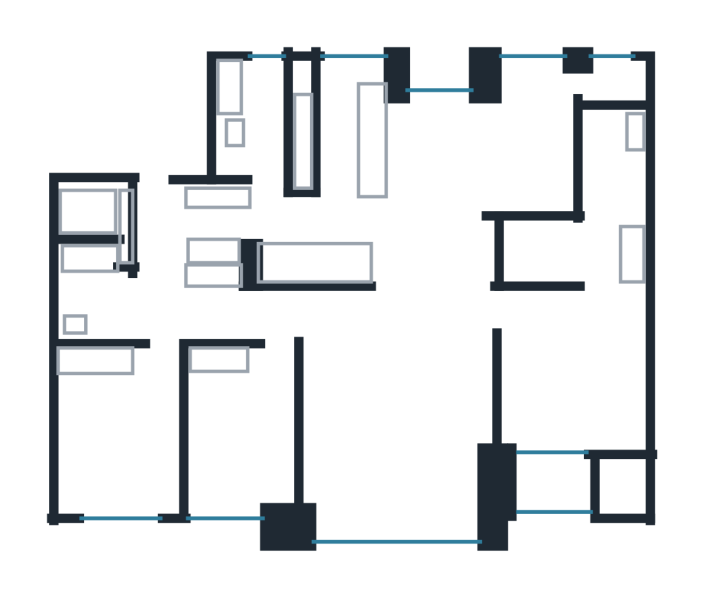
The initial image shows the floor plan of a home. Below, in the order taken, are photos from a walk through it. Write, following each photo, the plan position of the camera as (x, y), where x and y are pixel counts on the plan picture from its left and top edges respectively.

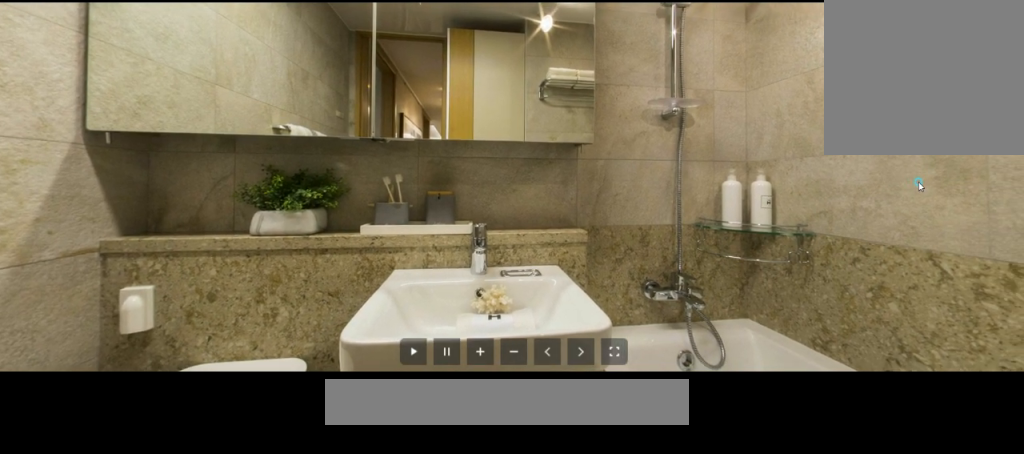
(68, 284)
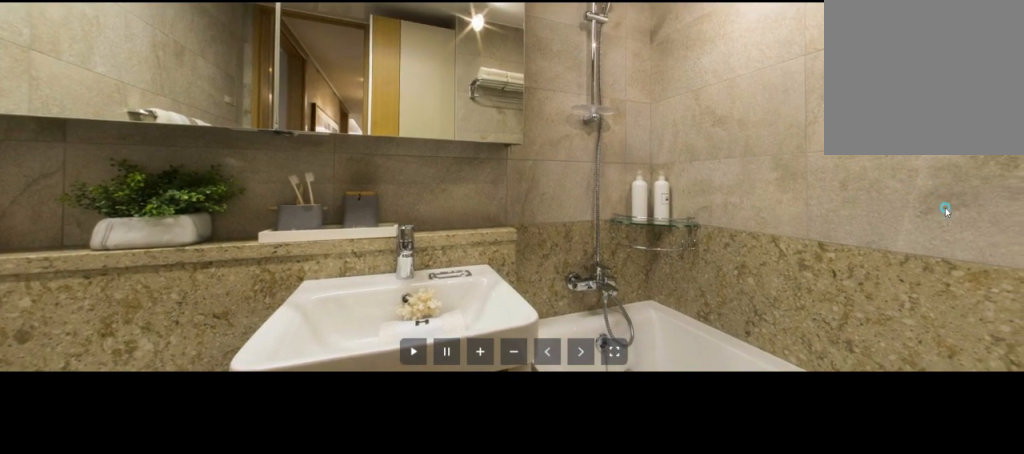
(69, 251)
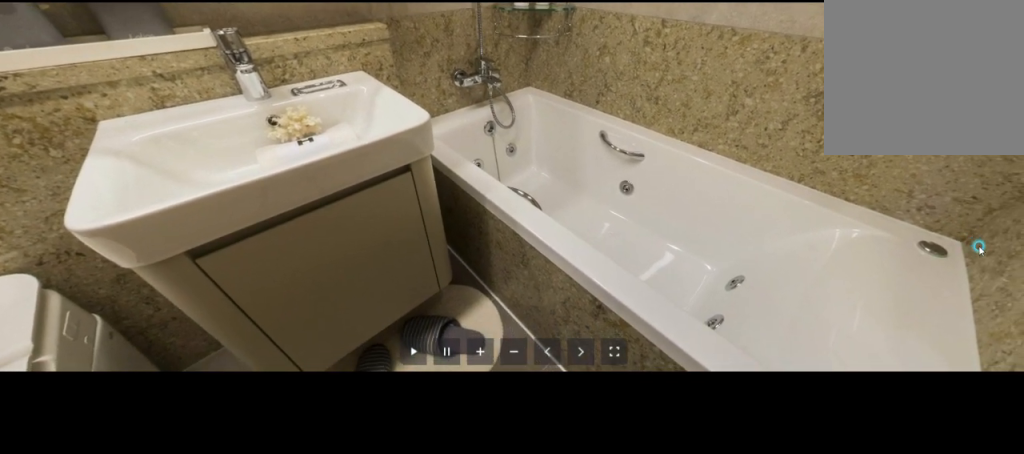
(73, 234)
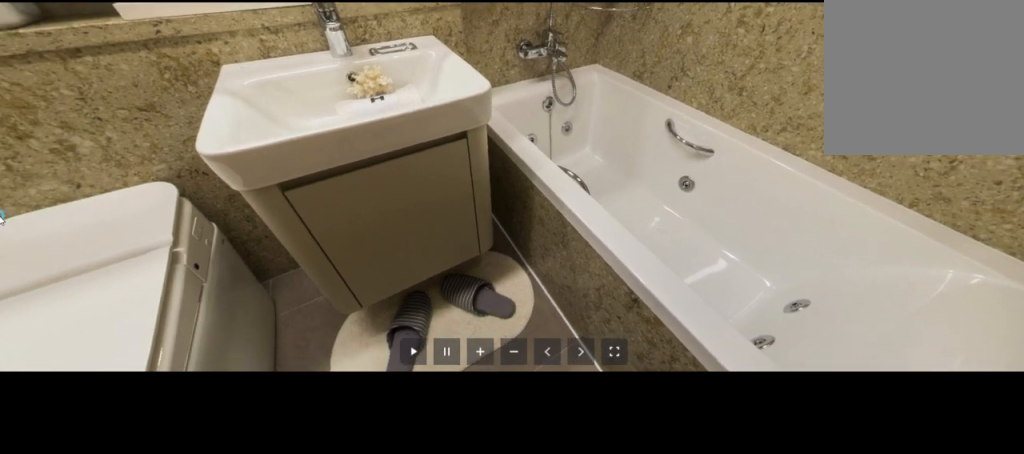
(70, 244)
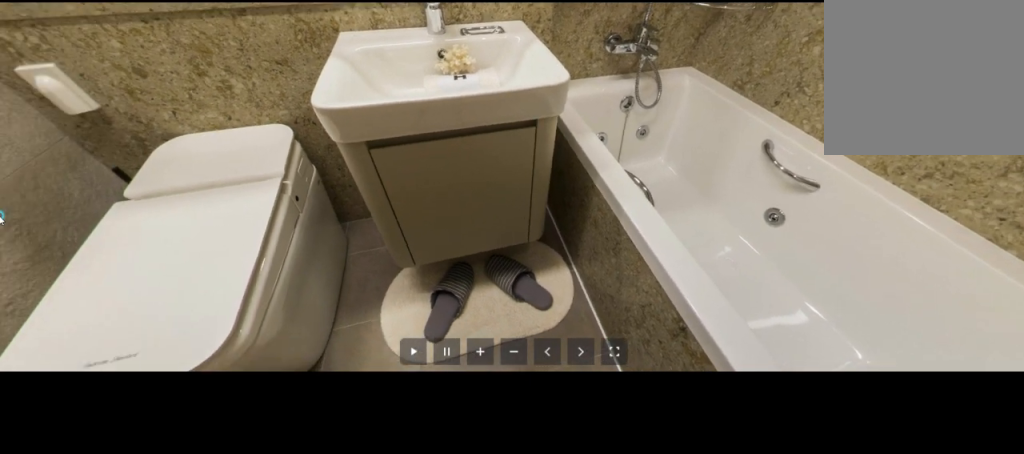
(68, 264)
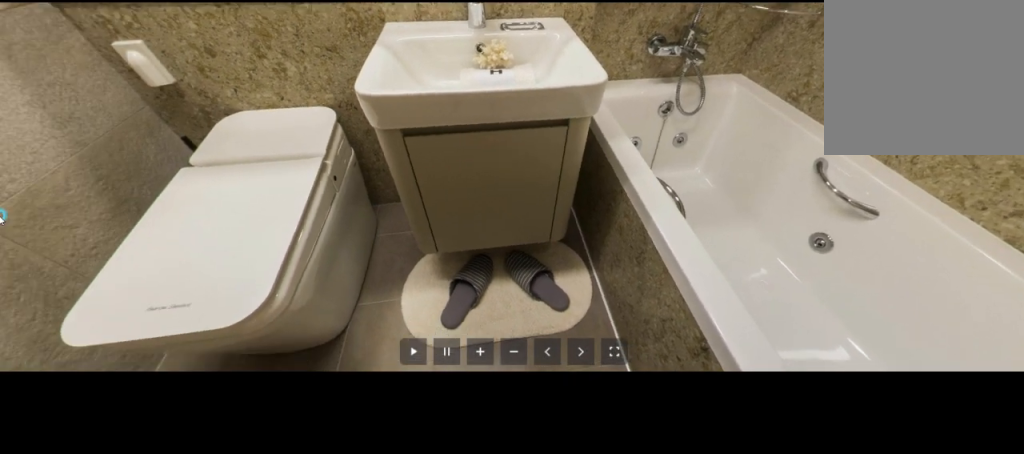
(70, 272)
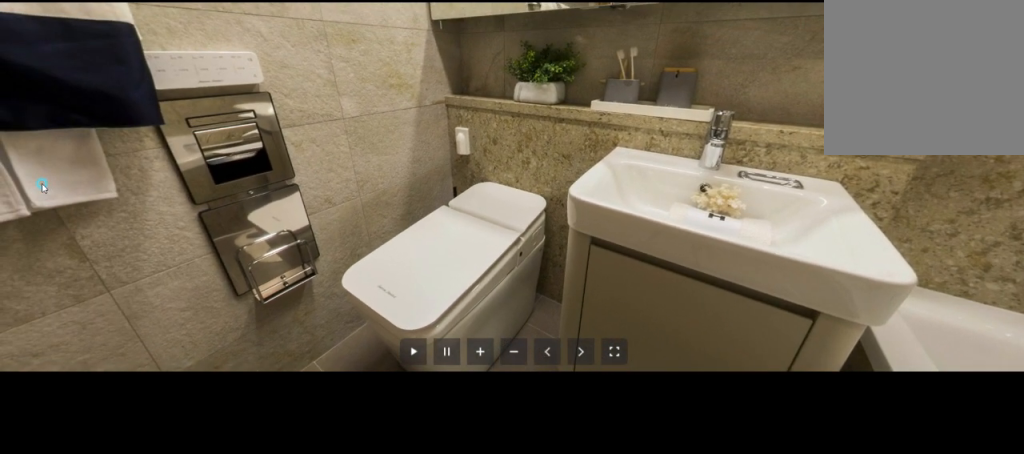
(72, 302)
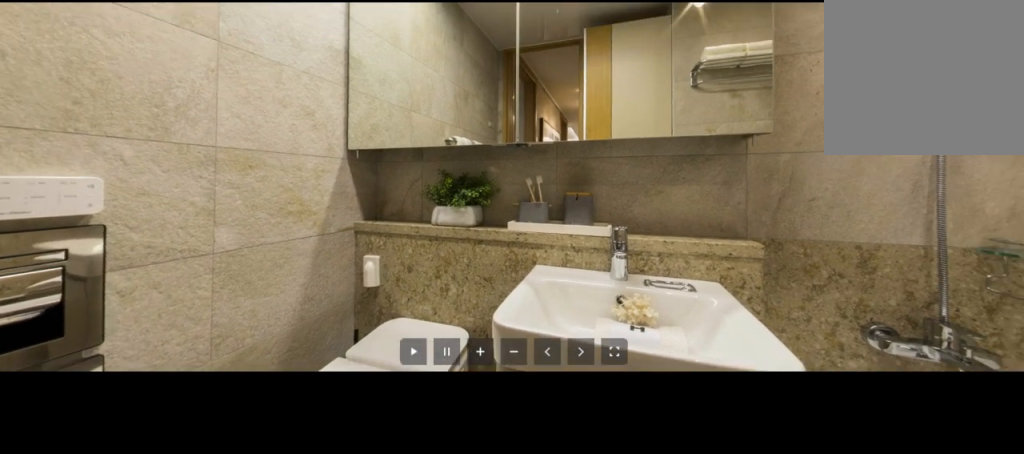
(68, 328)
